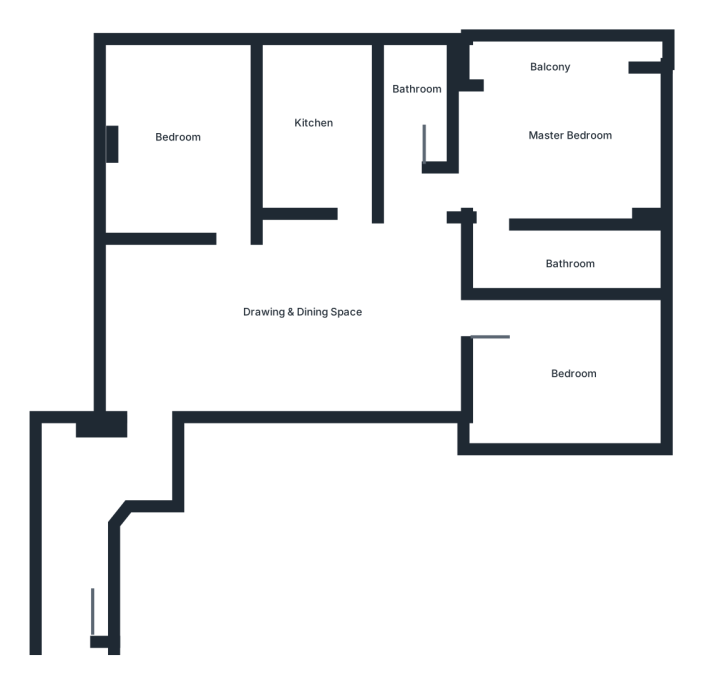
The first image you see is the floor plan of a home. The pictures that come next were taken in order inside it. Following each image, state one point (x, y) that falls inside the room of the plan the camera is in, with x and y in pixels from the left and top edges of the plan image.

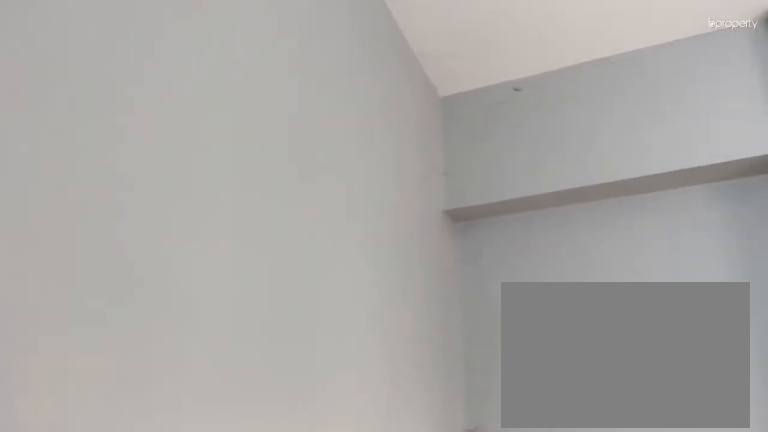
(169, 161)
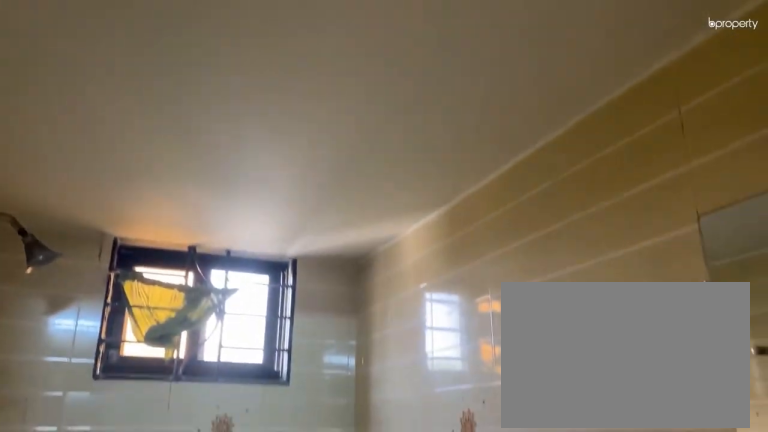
(409, 116)
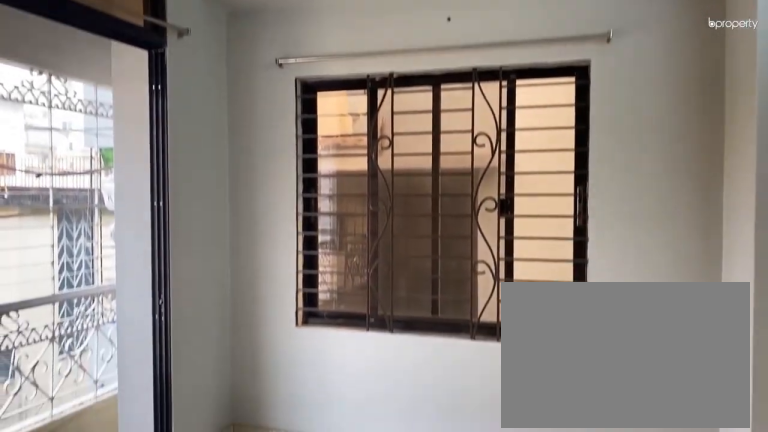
(557, 141)
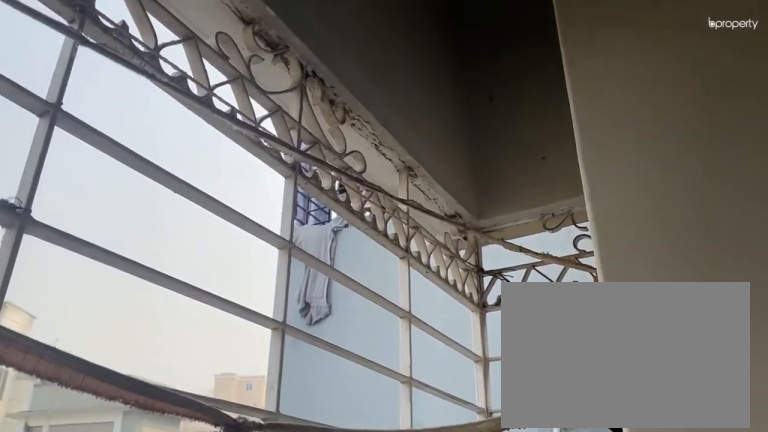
(538, 64)
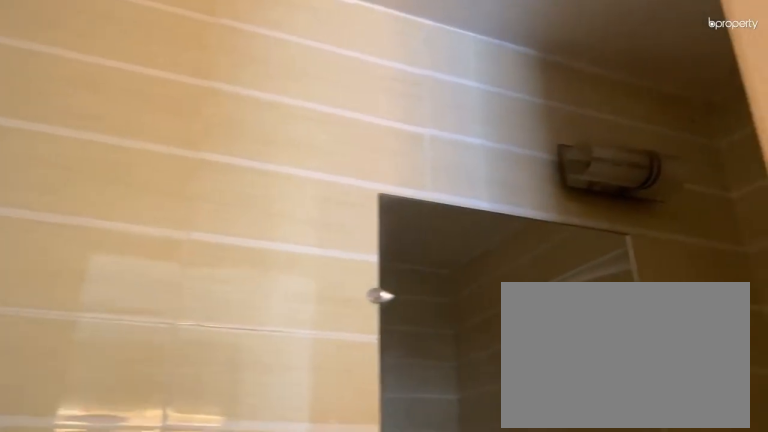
(561, 265)
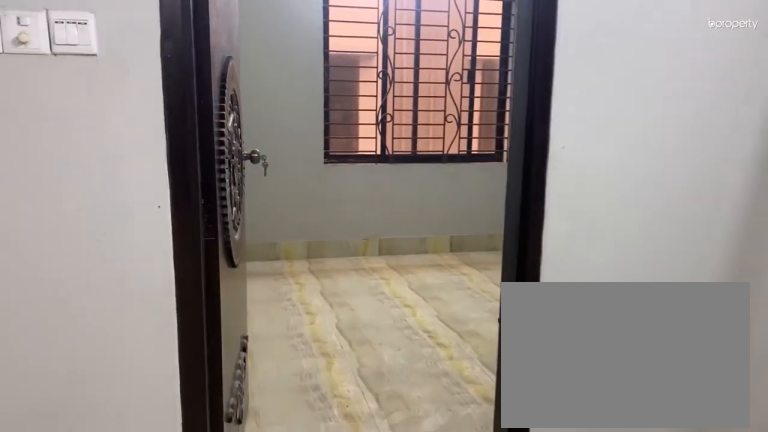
(475, 324)
